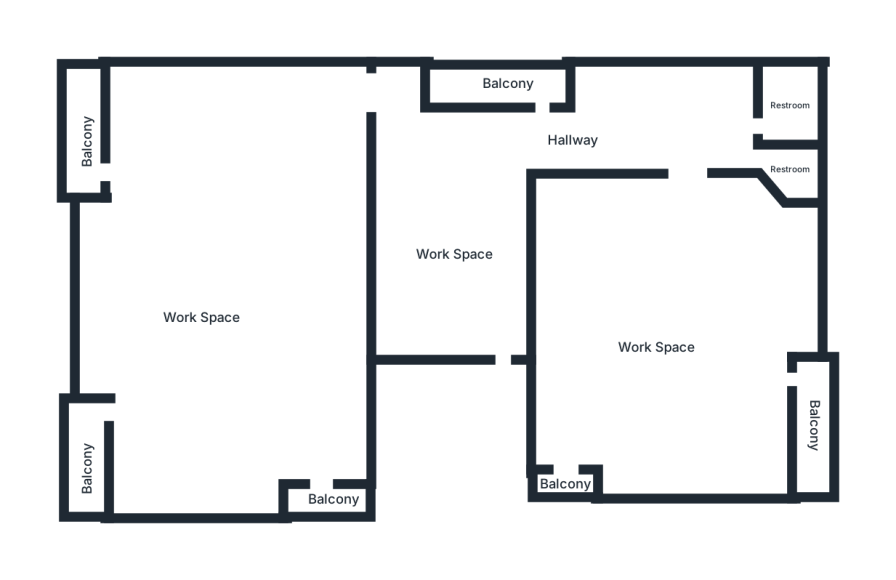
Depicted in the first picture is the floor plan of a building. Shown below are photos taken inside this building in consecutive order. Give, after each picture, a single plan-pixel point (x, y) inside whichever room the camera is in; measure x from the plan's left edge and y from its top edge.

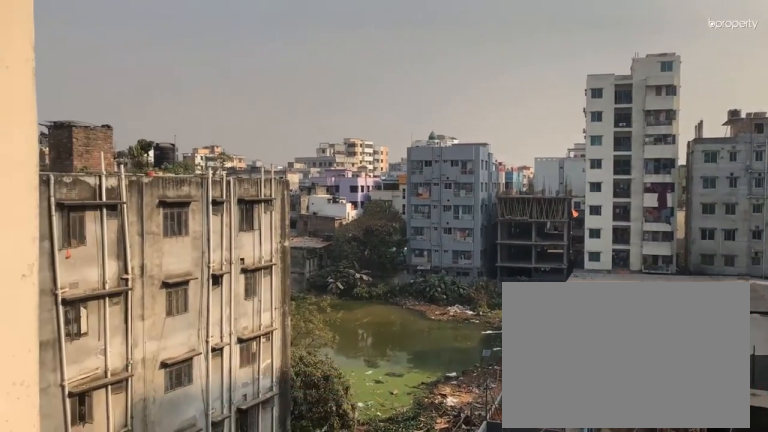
(332, 497)
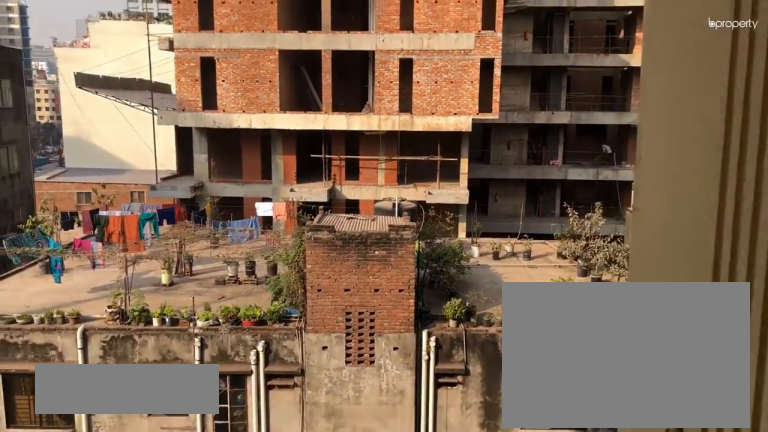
(514, 86)
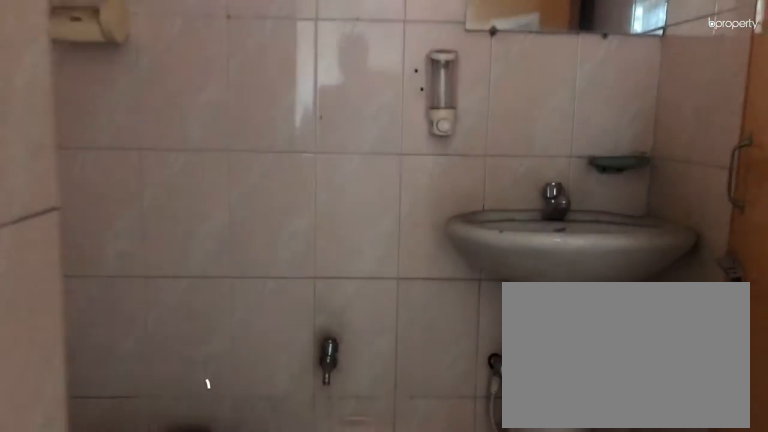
(792, 117)
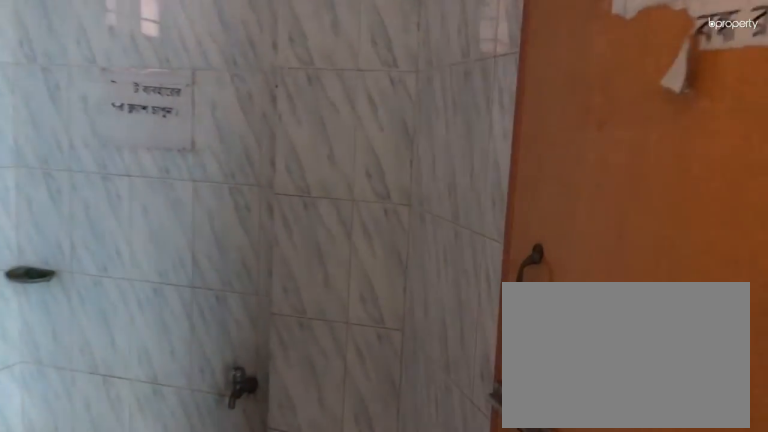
(794, 173)
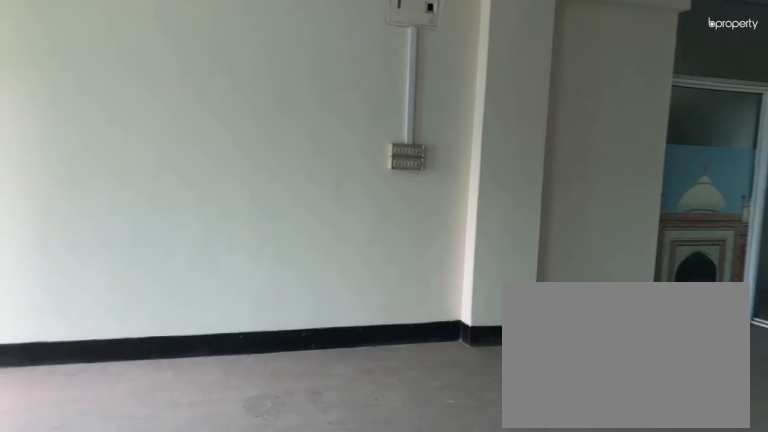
(657, 340)
